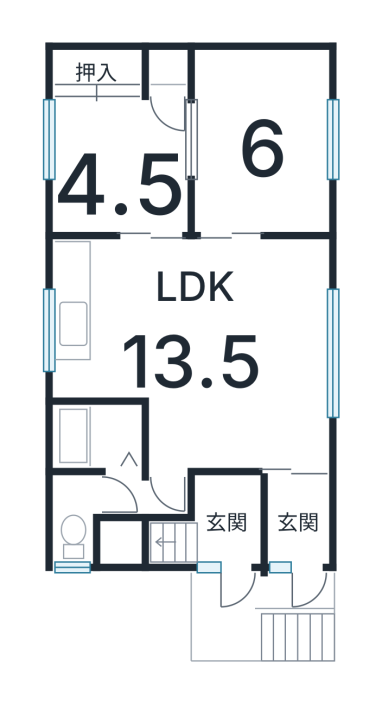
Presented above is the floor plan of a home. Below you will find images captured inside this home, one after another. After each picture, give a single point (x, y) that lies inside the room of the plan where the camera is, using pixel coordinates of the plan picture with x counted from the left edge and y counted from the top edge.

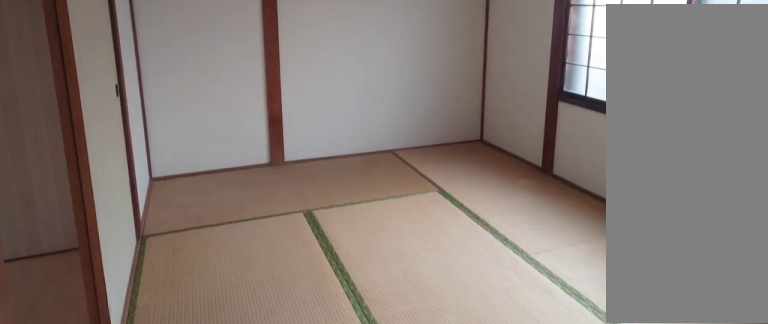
(257, 155)
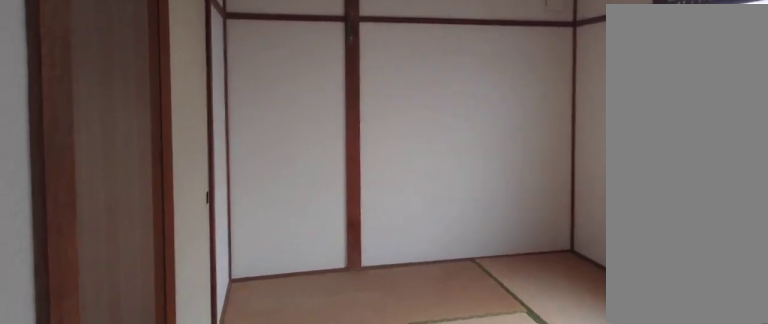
(257, 155)
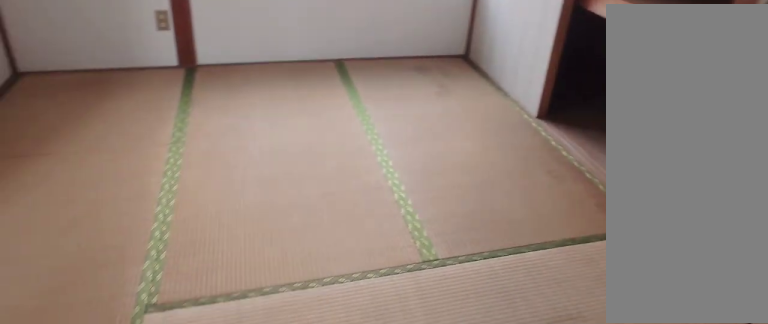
(116, 171)
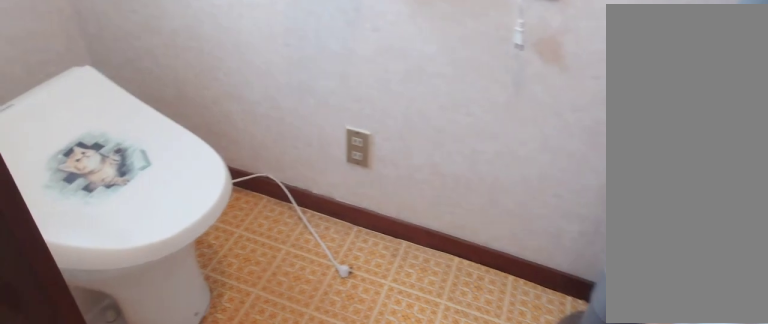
(74, 516)
